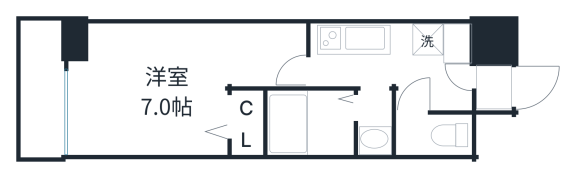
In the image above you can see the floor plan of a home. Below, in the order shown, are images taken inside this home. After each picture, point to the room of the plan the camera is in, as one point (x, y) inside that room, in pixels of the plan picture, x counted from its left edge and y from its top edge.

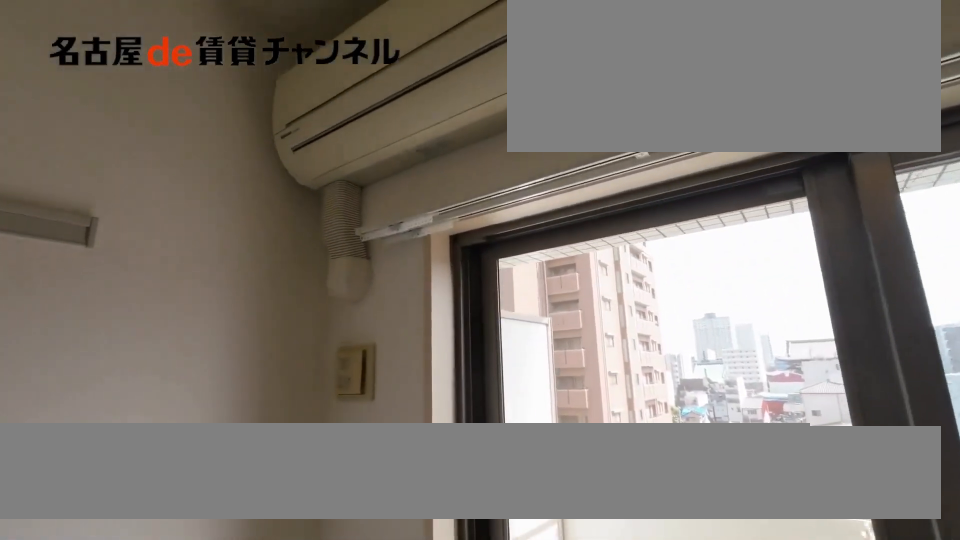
(170, 82)
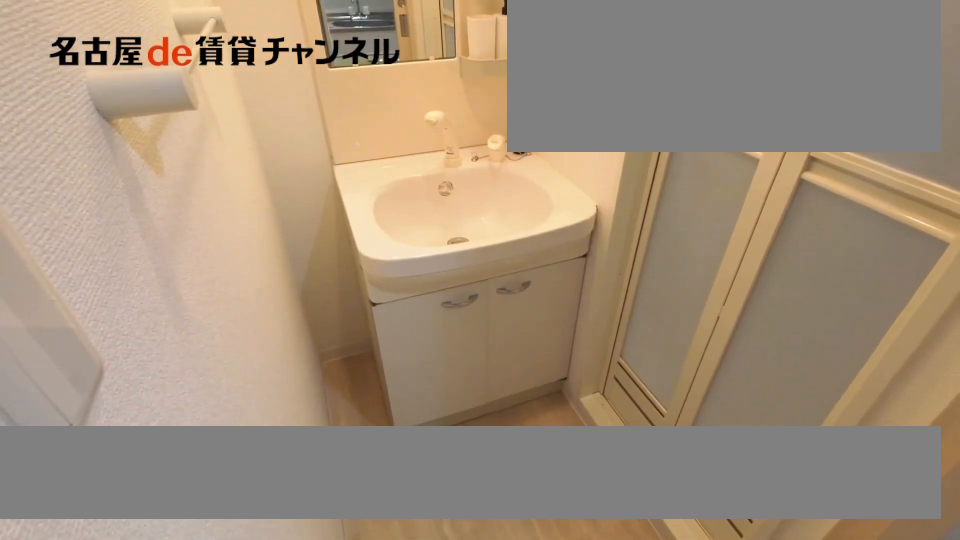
(381, 123)
